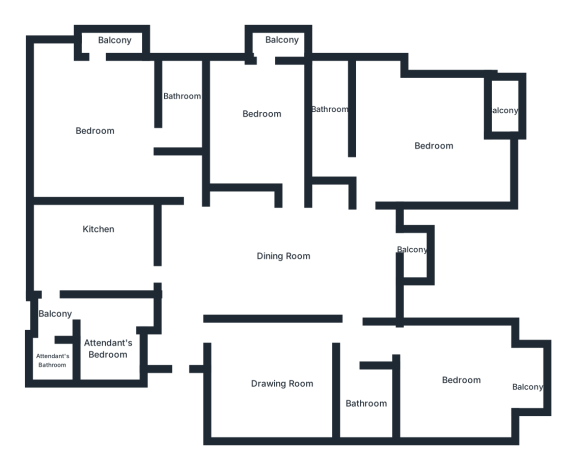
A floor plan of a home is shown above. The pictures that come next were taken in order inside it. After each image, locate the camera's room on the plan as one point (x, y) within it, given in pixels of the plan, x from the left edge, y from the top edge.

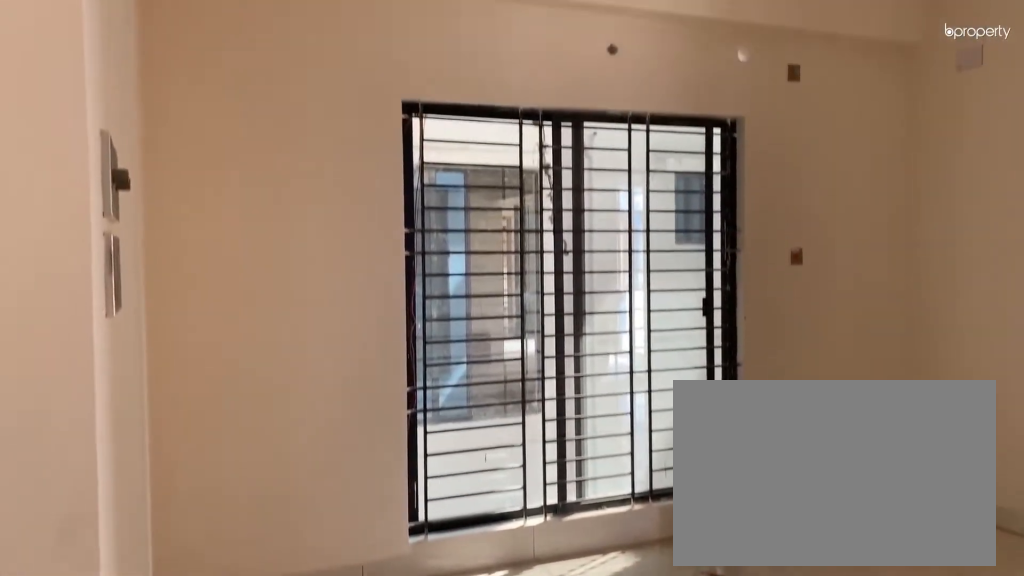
(284, 383)
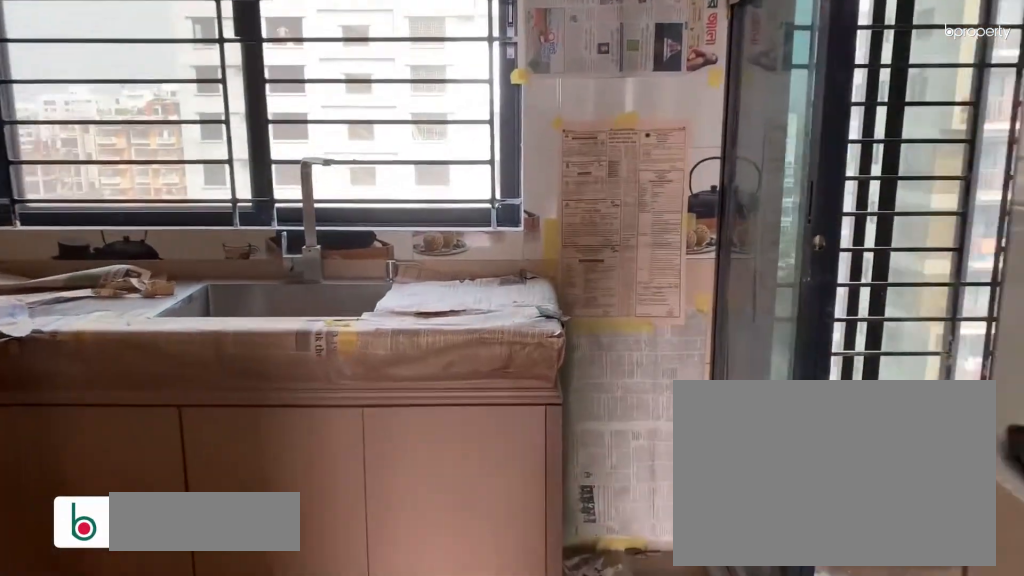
(95, 242)
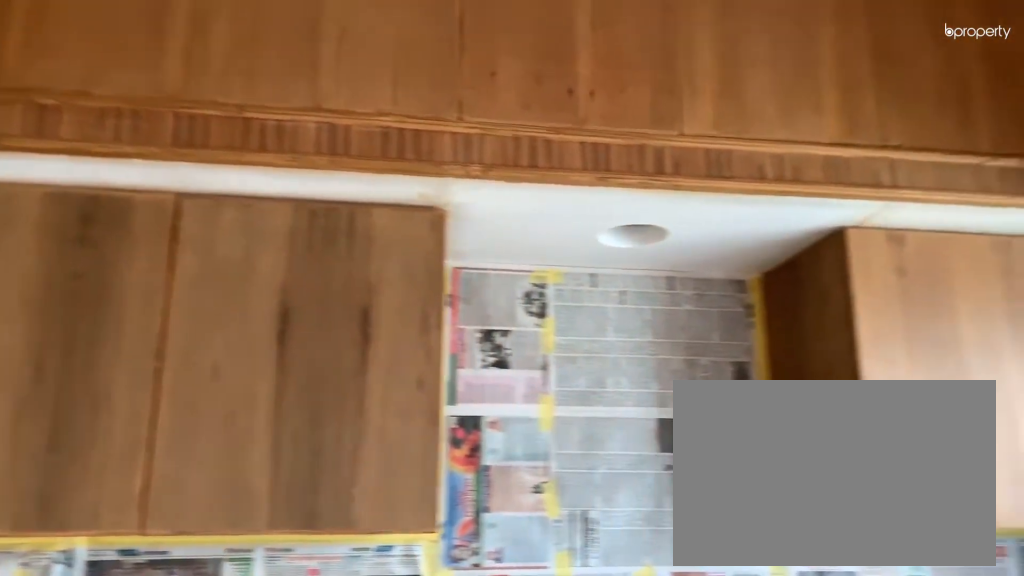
(95, 242)
